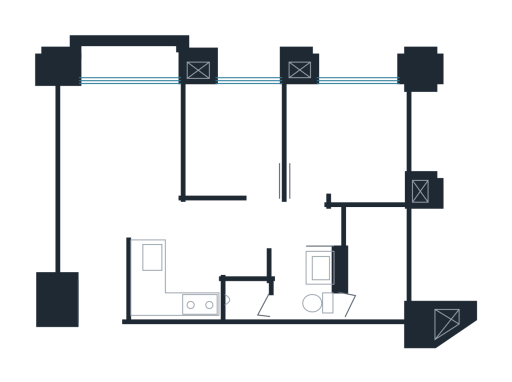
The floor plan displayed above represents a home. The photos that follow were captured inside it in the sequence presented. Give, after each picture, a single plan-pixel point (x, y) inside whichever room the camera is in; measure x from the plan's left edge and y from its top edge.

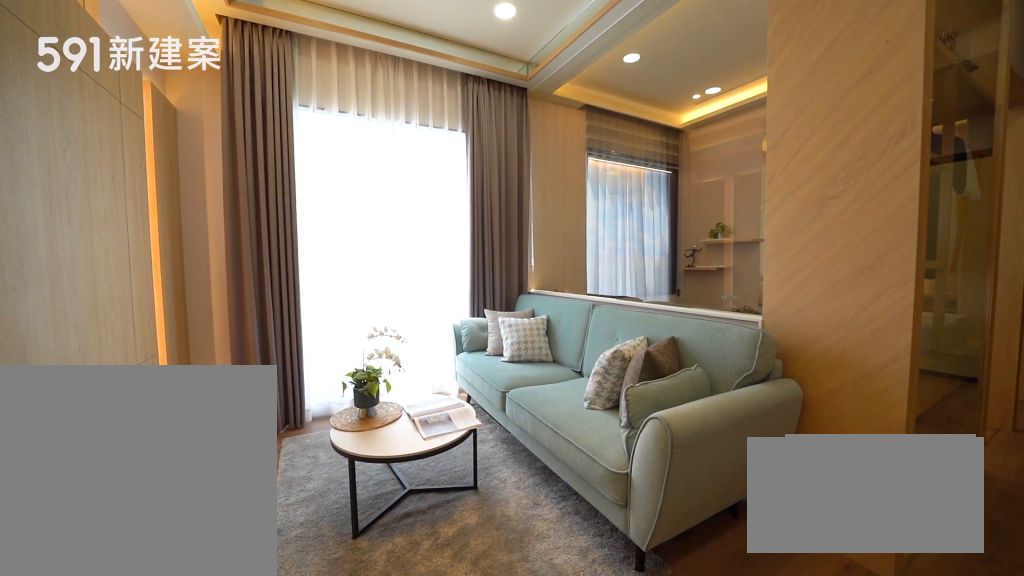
(122, 148)
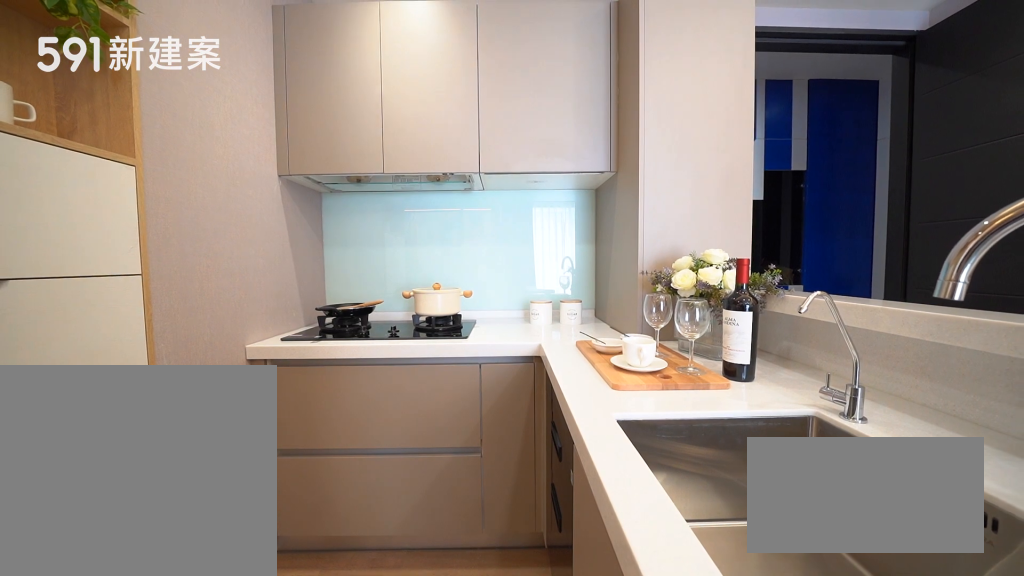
(176, 280)
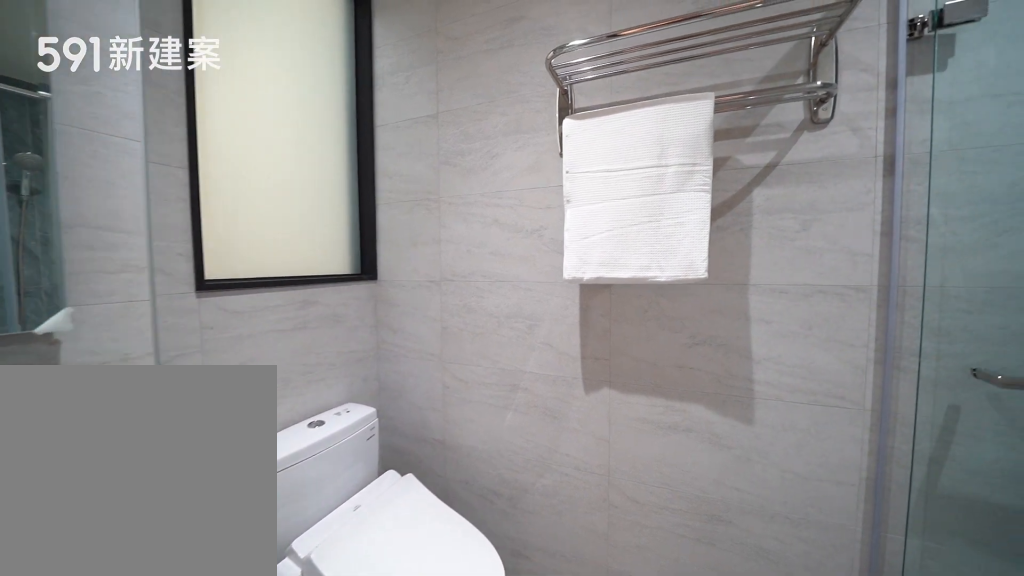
(288, 290)
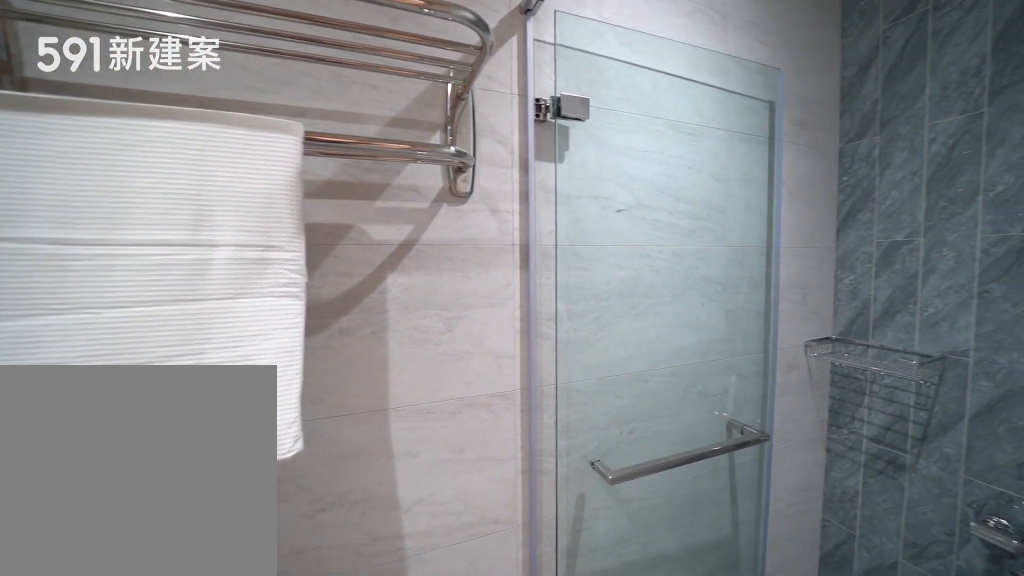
(288, 290)
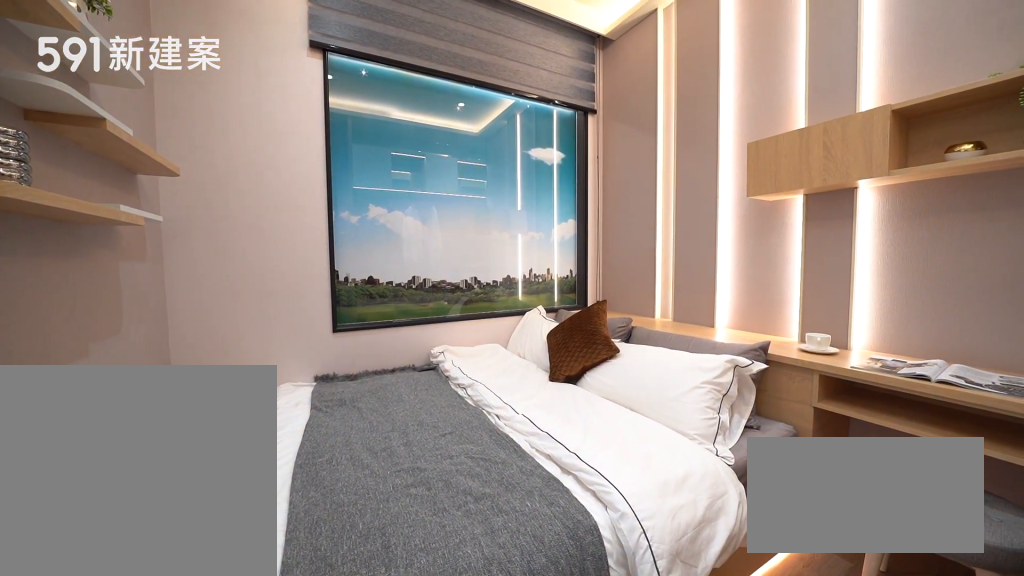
(348, 141)
